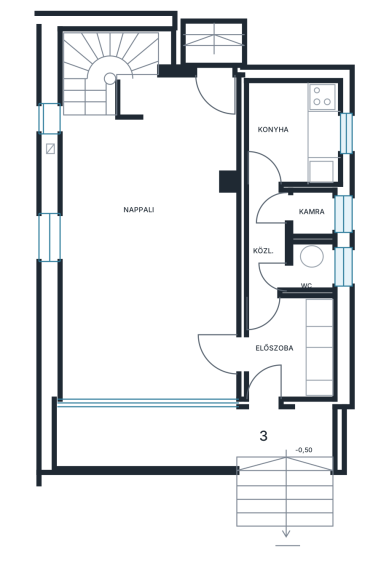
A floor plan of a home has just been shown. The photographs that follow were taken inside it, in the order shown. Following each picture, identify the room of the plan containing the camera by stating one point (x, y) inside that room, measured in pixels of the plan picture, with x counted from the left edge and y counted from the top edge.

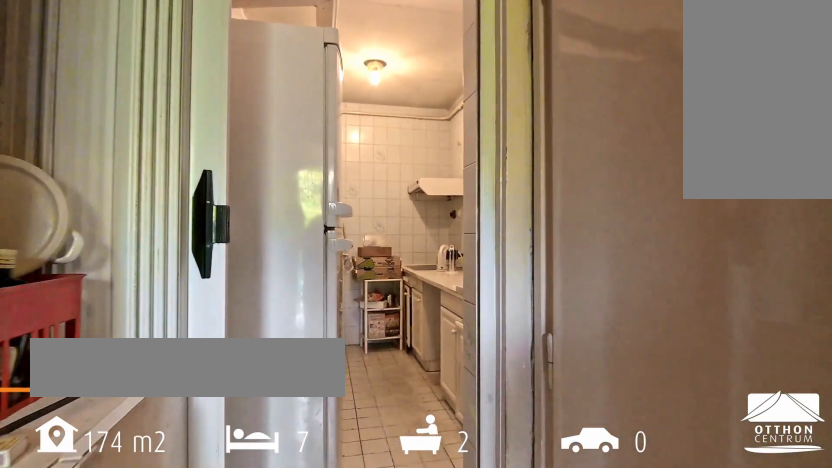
(264, 241)
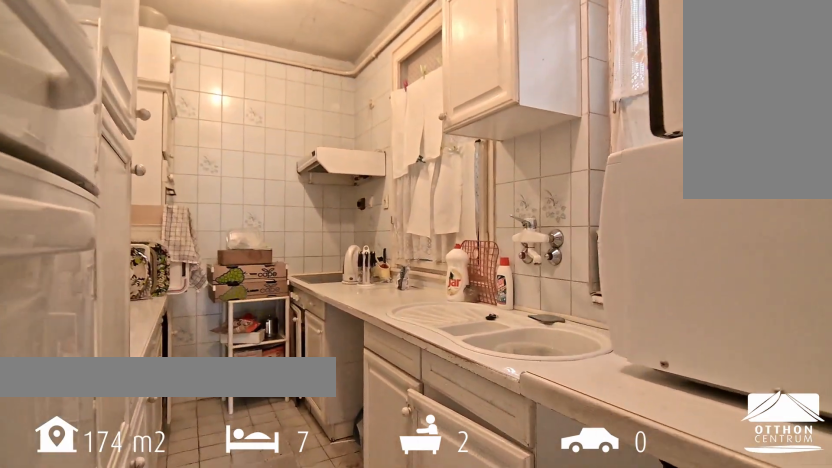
(277, 127)
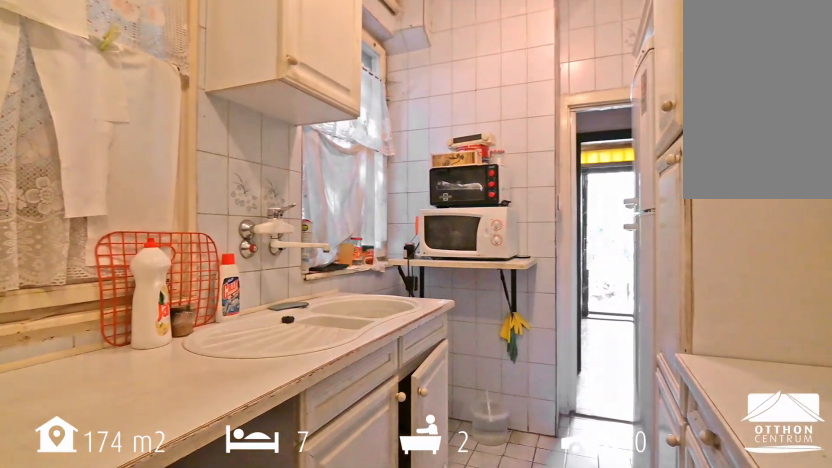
(277, 127)
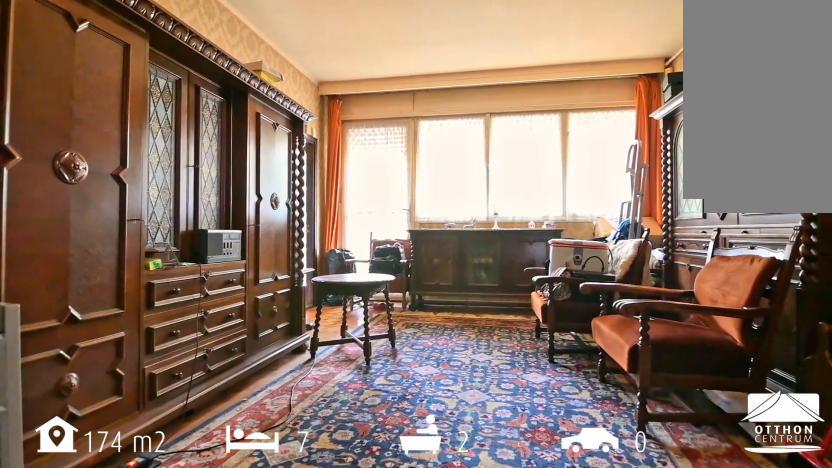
(146, 231)
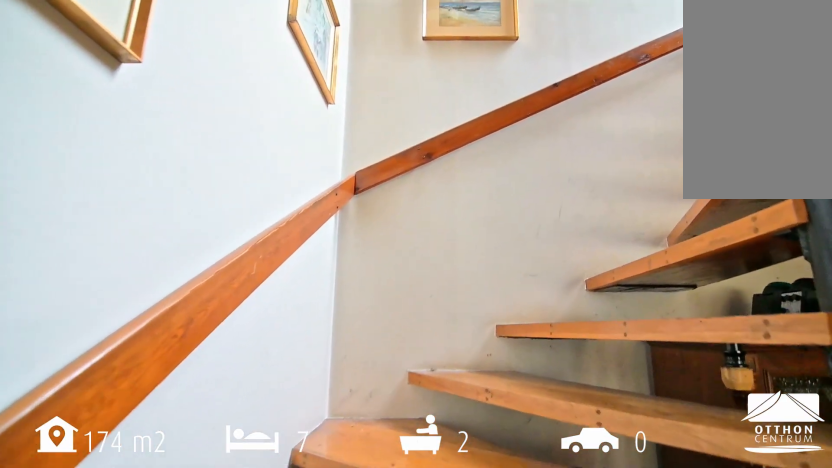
(108, 62)
